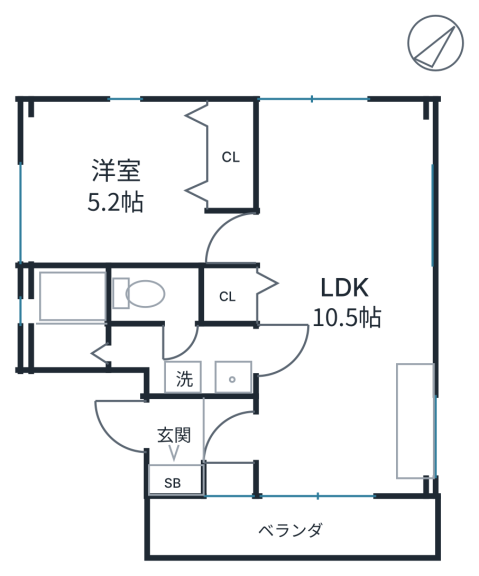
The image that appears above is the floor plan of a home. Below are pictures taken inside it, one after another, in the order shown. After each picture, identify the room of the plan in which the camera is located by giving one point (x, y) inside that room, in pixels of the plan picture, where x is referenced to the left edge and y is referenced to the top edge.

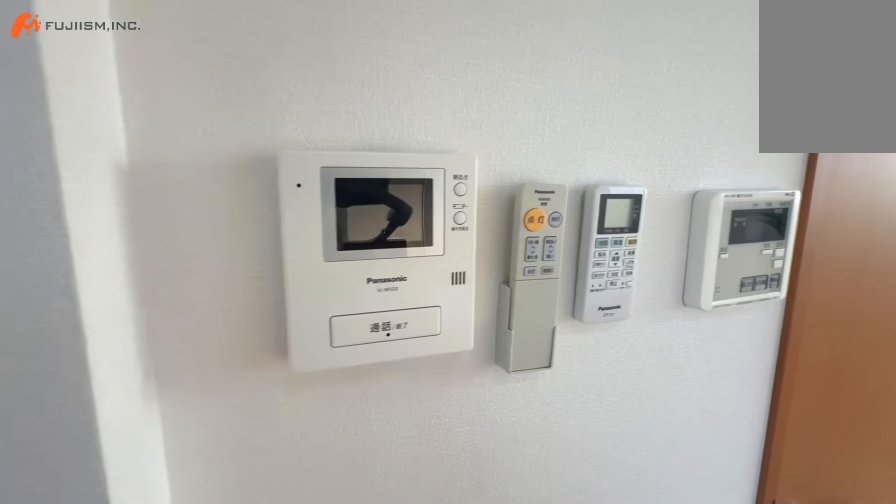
(340, 307)
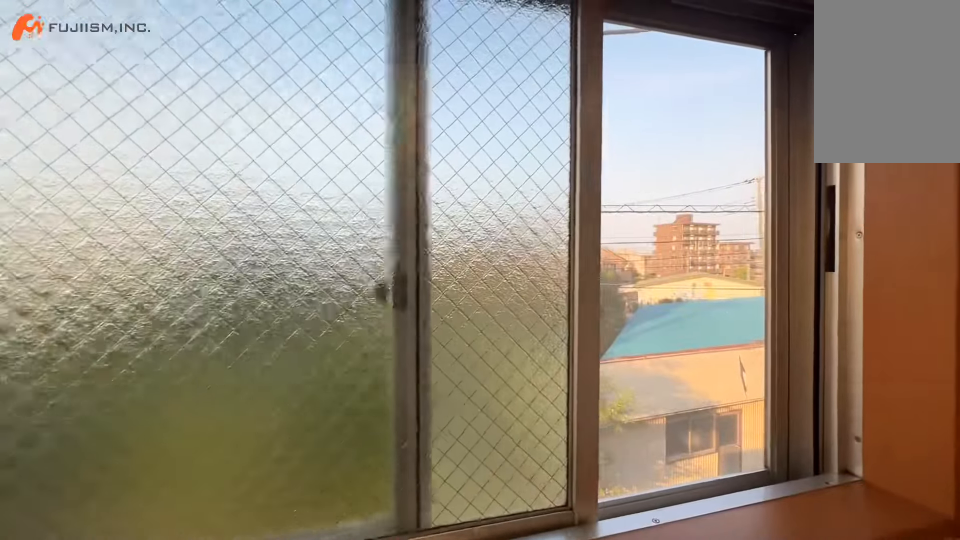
(339, 308)
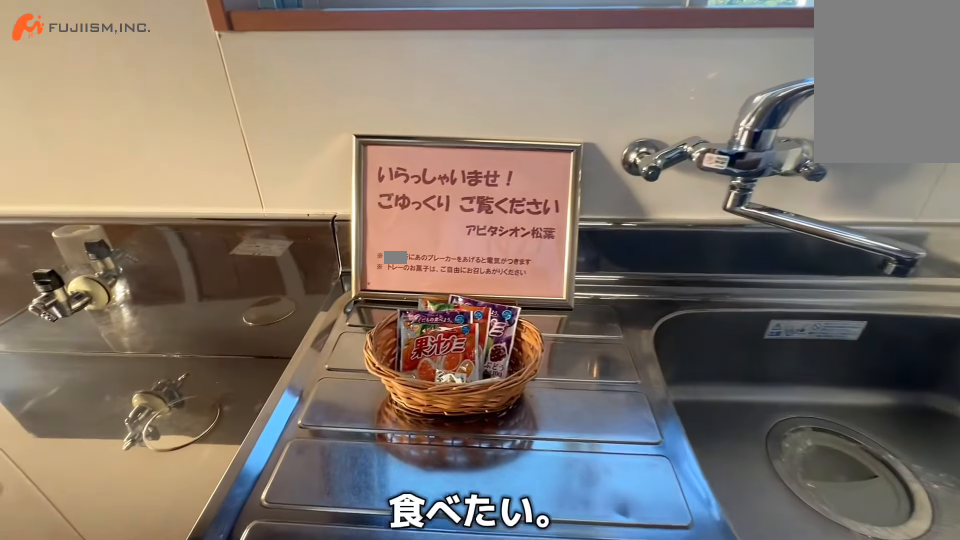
(410, 419)
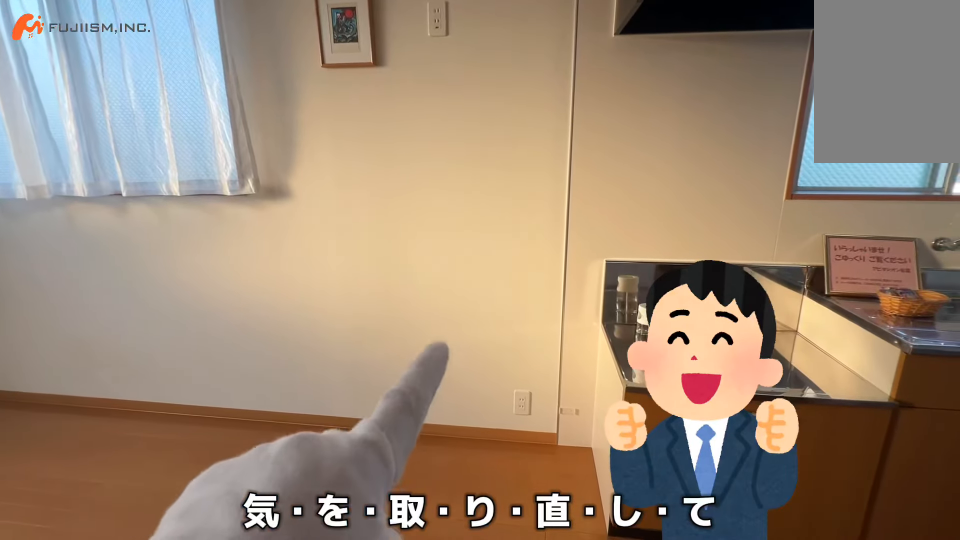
(410, 328)
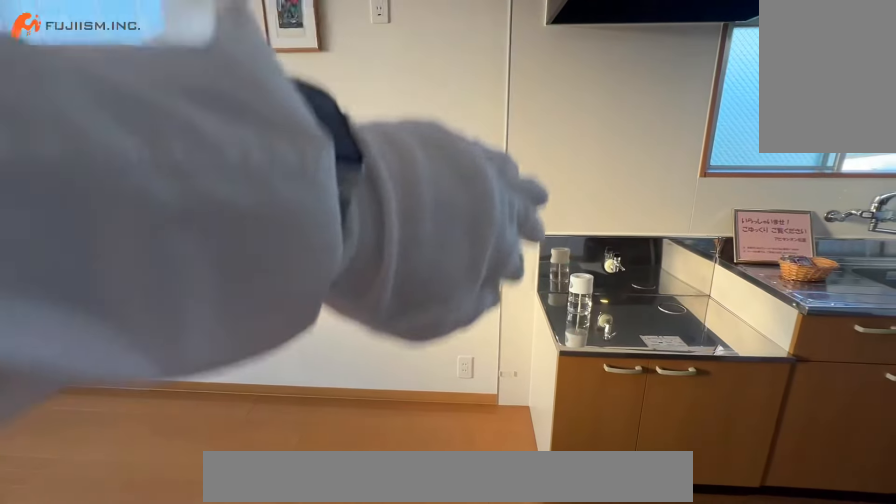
(411, 328)
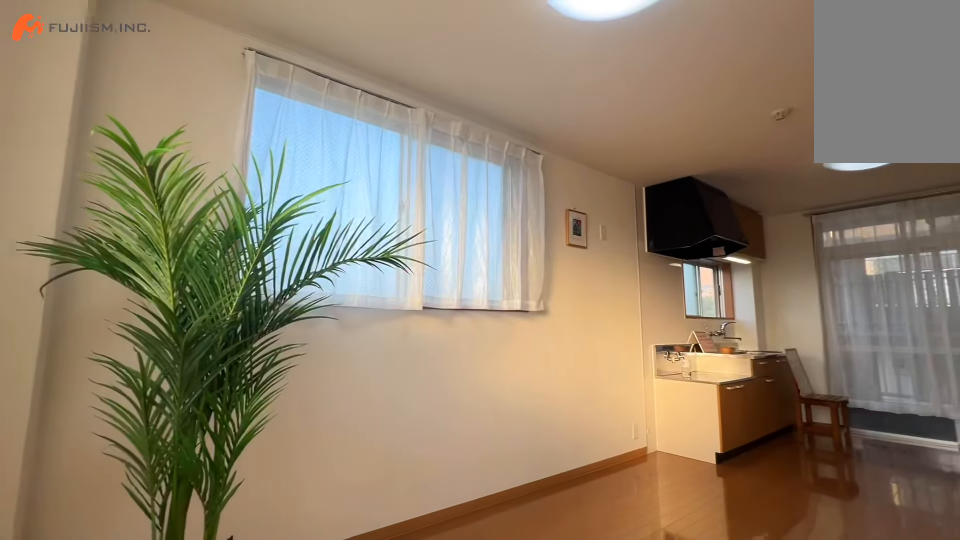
(330, 297)
